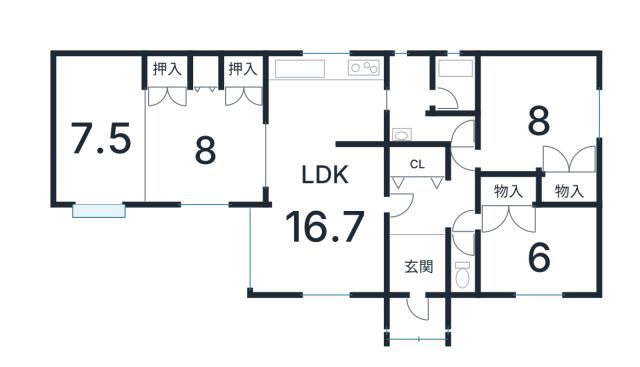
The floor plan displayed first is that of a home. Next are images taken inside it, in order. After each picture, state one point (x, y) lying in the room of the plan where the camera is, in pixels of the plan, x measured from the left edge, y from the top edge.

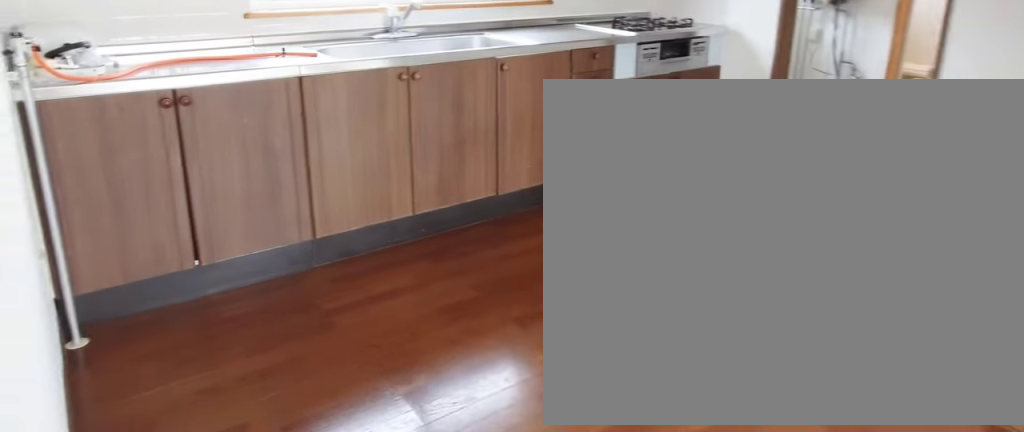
(325, 90)
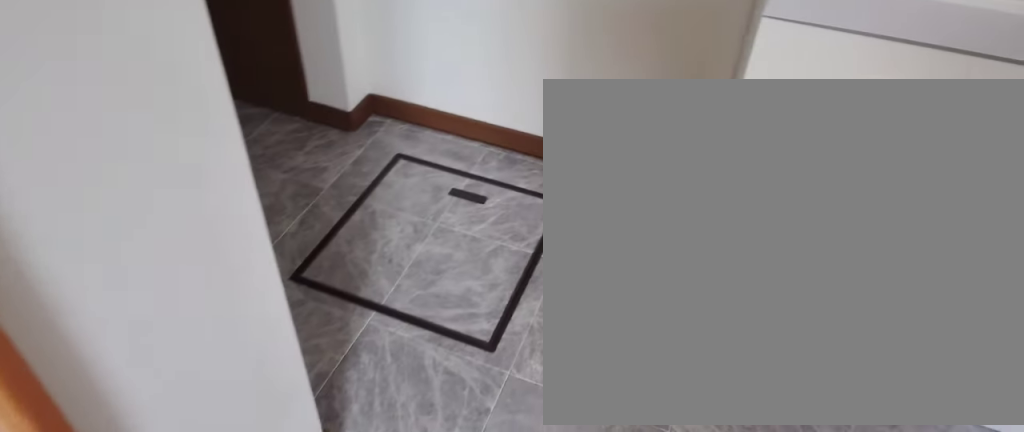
(408, 112)
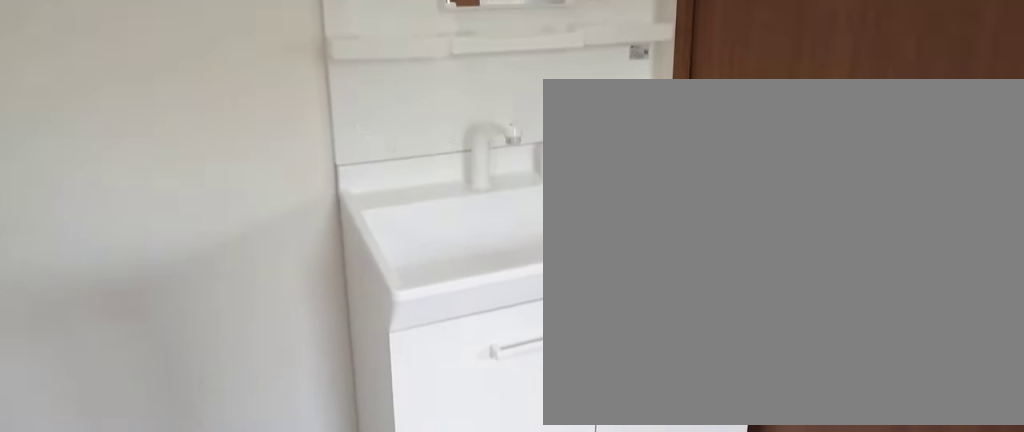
(408, 112)
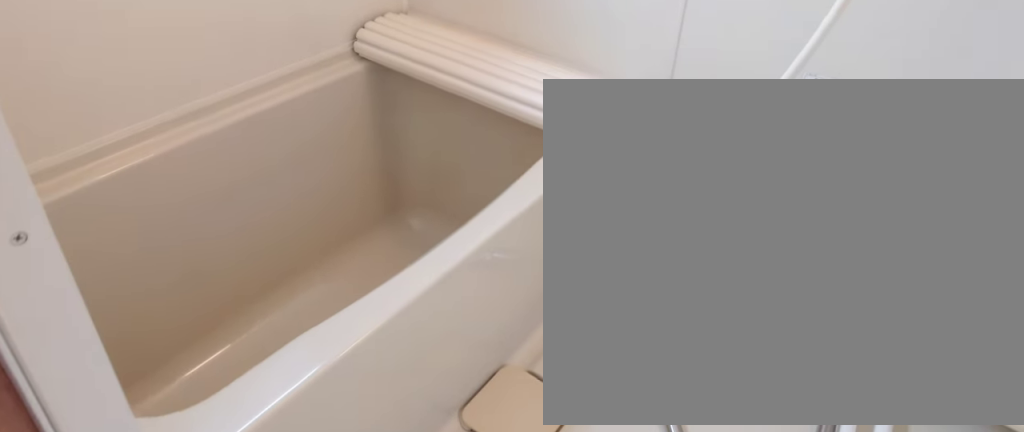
(455, 78)
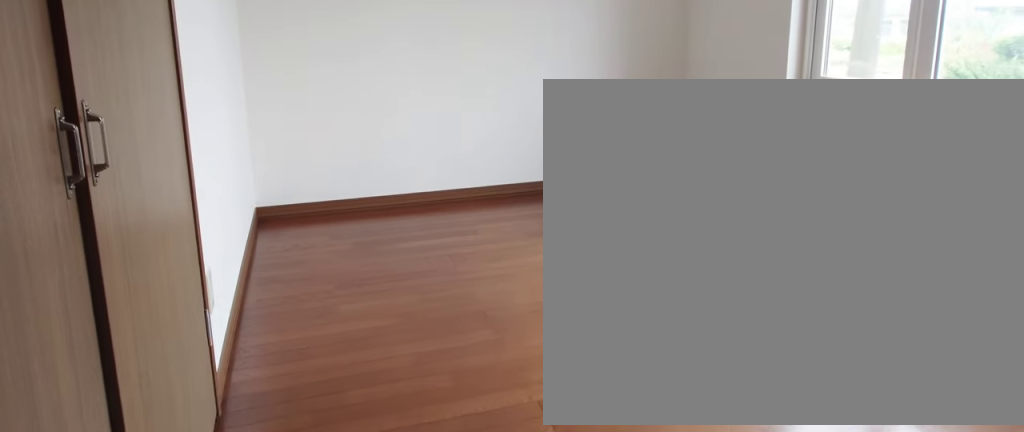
(534, 253)
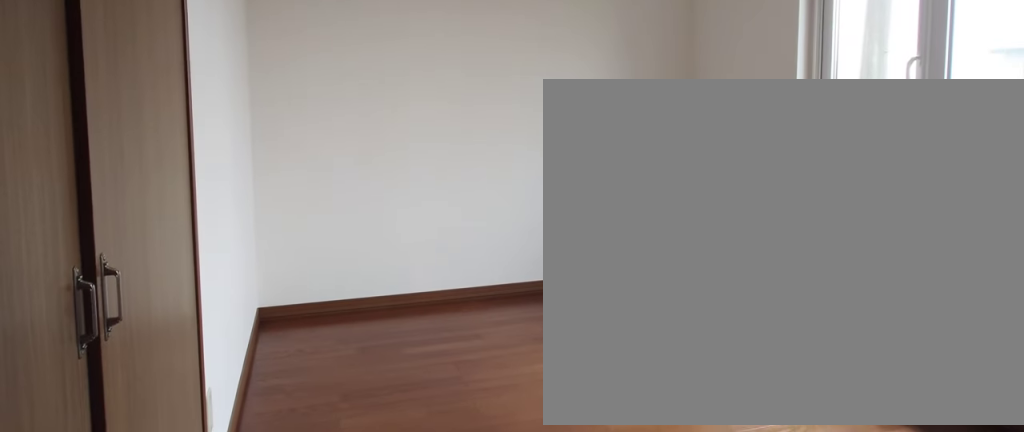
(534, 253)
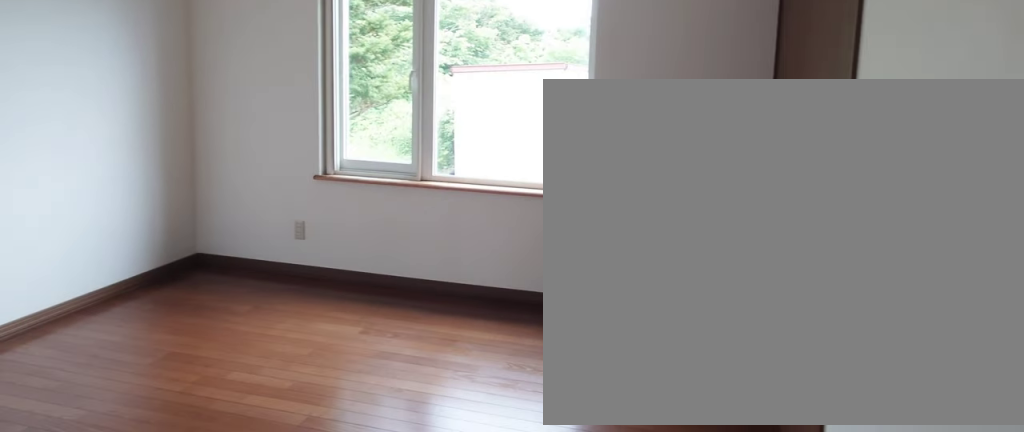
(541, 113)
